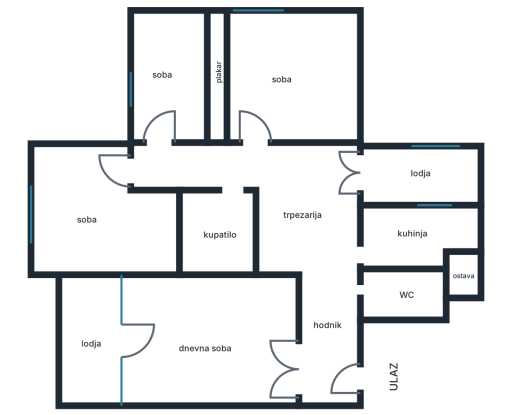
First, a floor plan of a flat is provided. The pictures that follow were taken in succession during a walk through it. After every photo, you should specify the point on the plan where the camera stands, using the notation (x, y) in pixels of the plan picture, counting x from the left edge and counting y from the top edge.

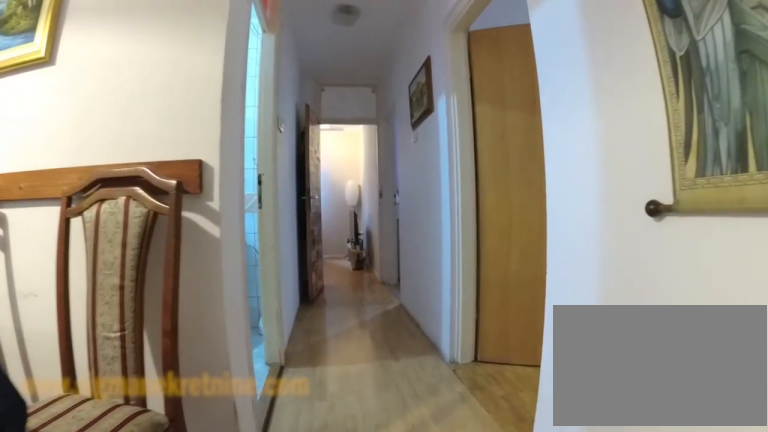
(330, 182)
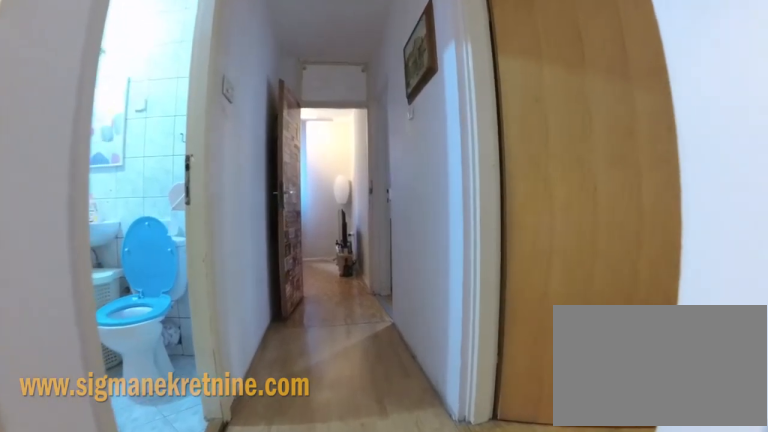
(305, 175)
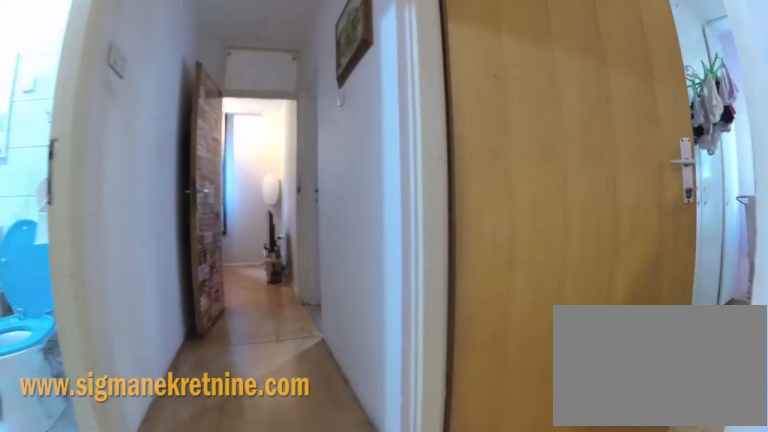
(290, 172)
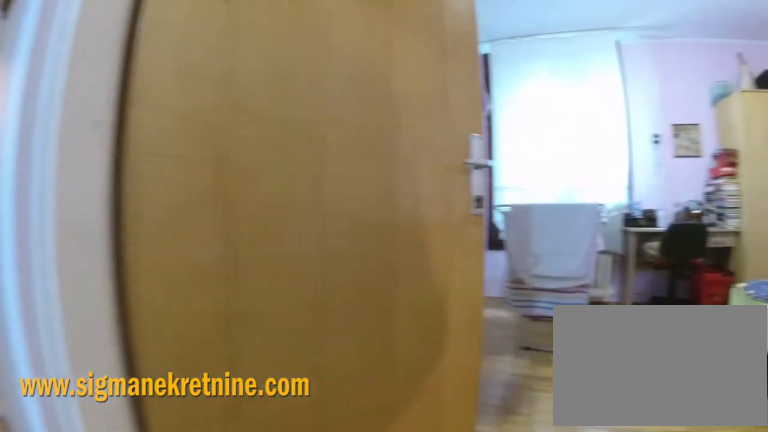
(270, 176)
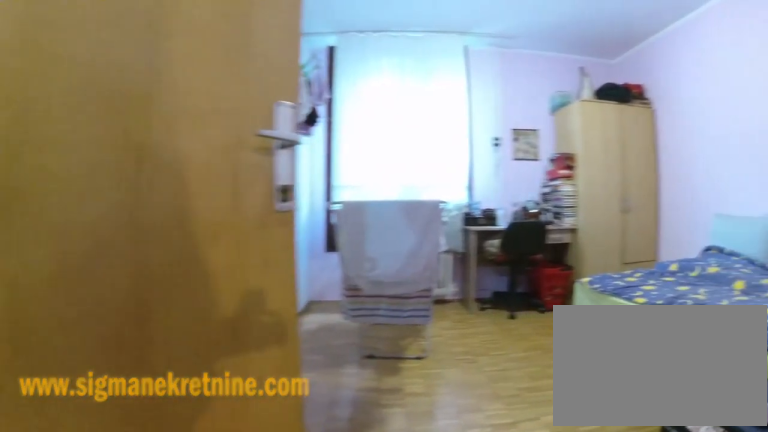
(261, 175)
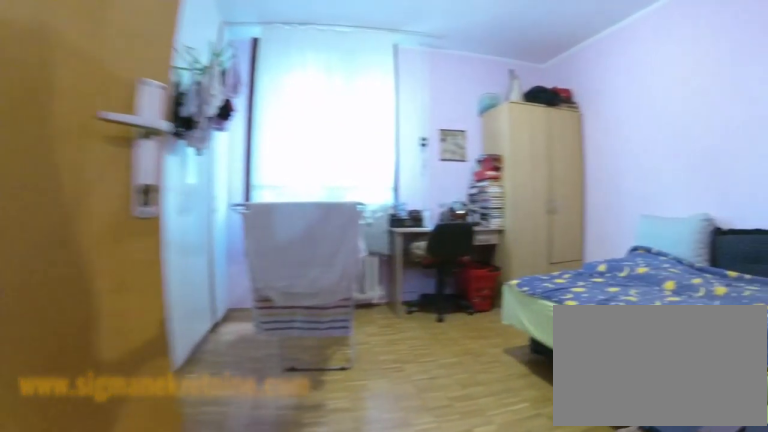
(258, 172)
